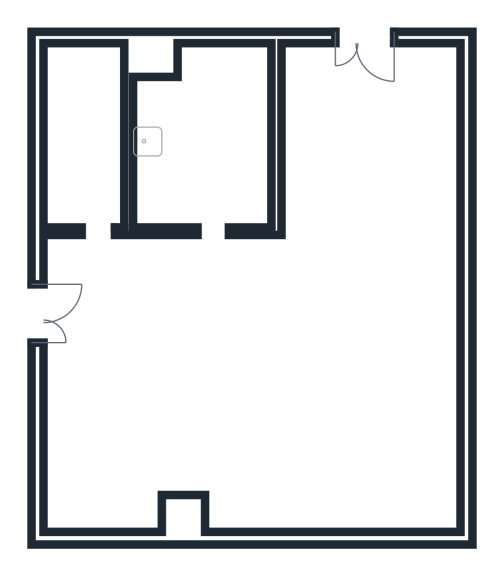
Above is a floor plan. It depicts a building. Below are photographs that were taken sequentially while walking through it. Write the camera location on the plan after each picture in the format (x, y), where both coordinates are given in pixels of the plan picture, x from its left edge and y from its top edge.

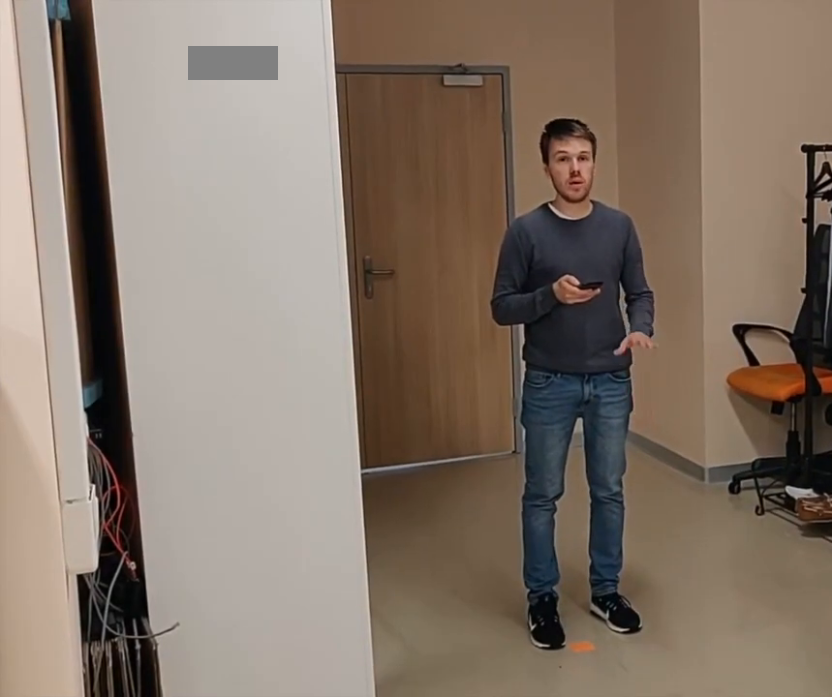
(365, 138)
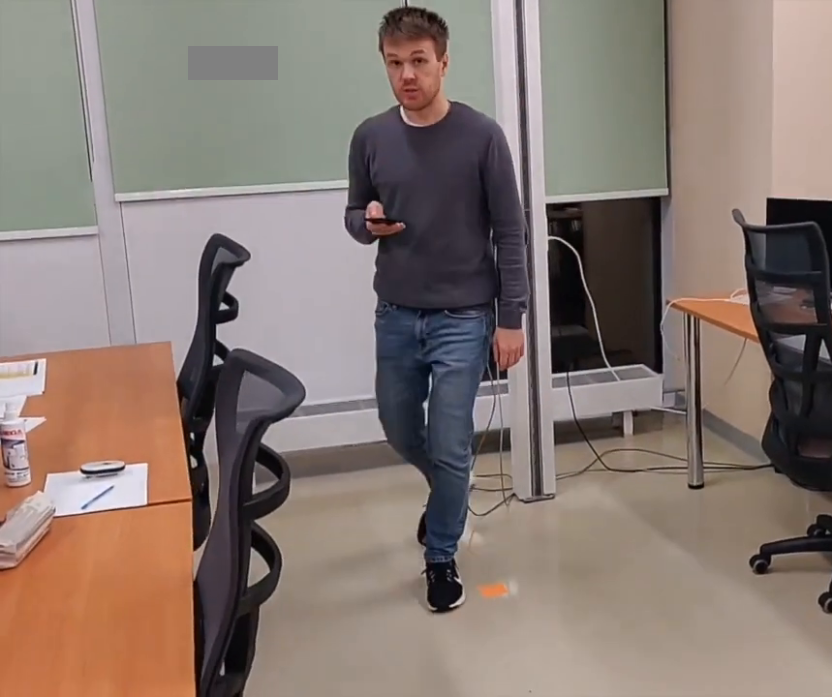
(259, 455)
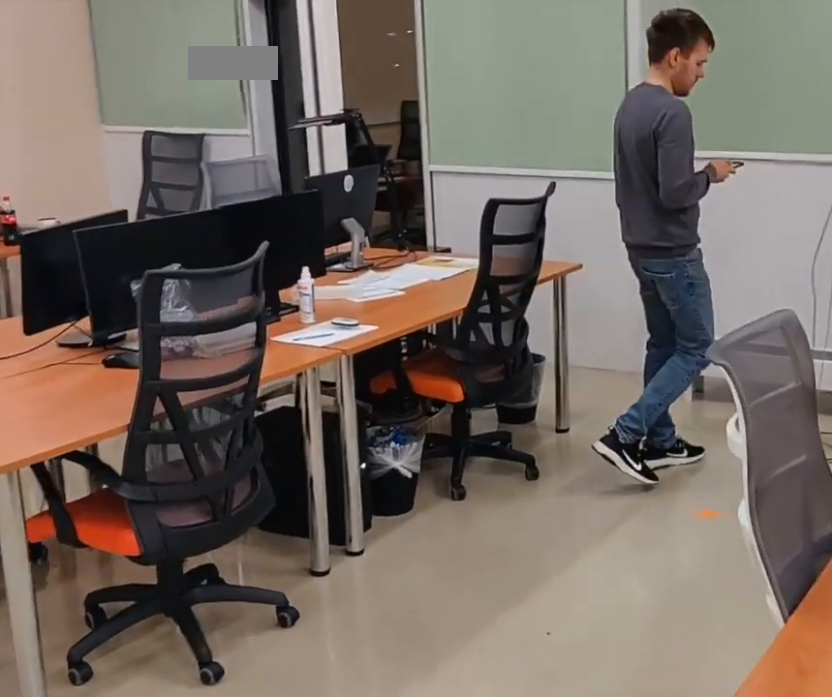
(249, 441)
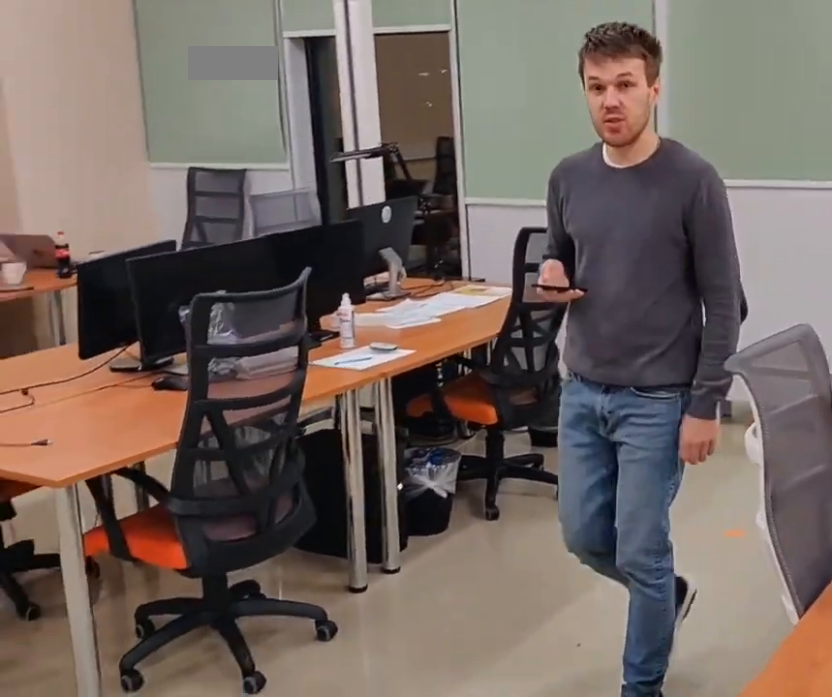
(236, 390)
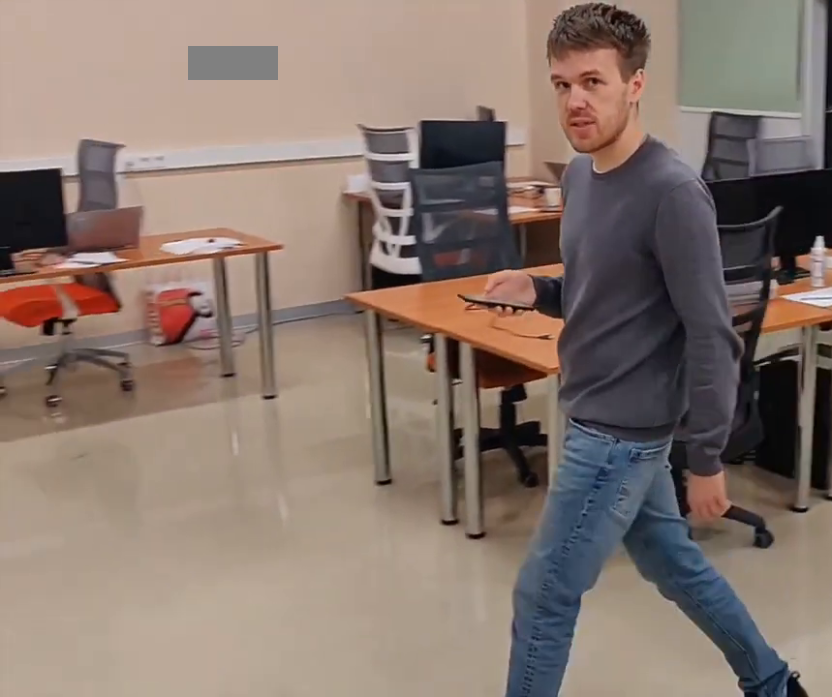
(256, 320)
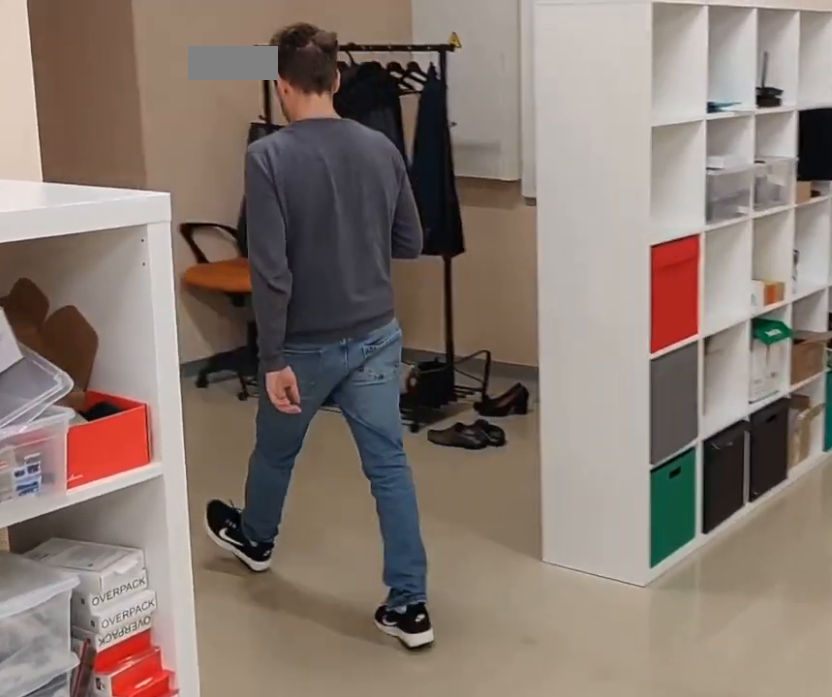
(386, 167)
